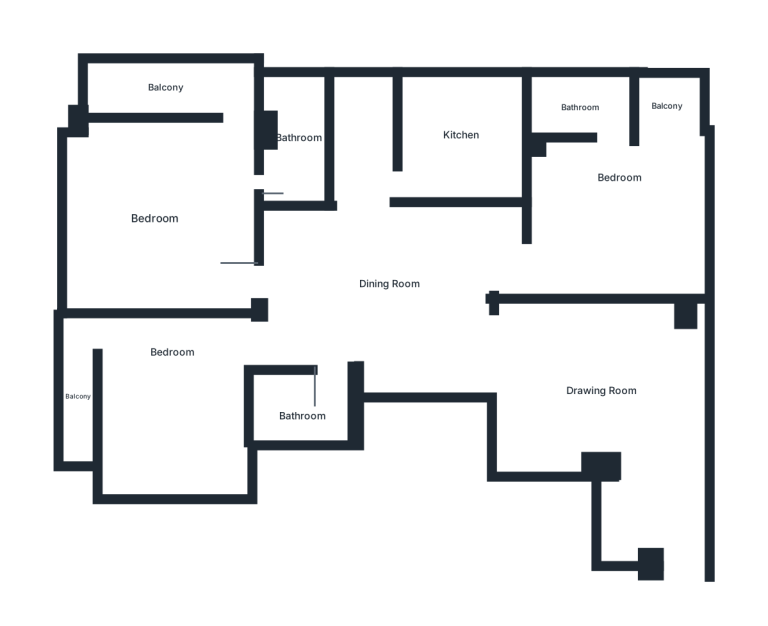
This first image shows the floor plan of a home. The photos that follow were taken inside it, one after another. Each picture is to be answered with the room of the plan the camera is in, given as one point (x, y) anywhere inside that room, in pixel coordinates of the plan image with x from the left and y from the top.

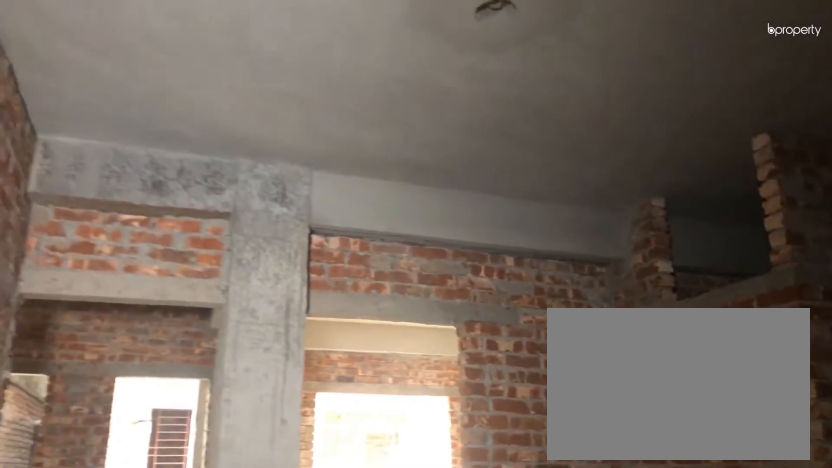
(390, 279)
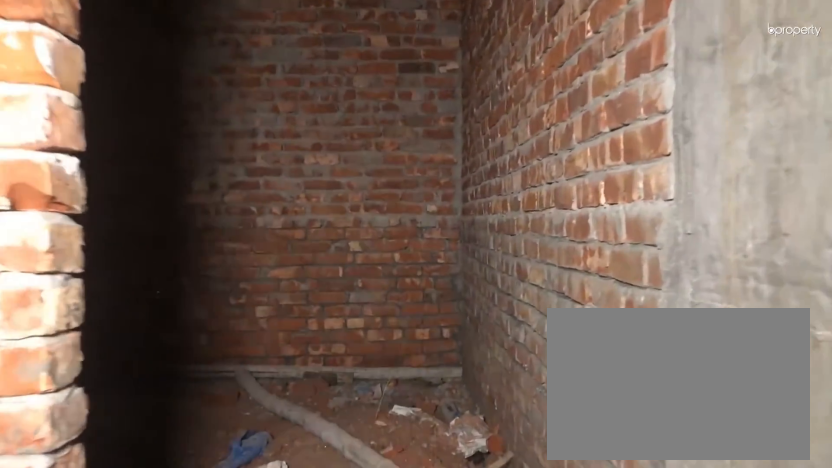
(612, 208)
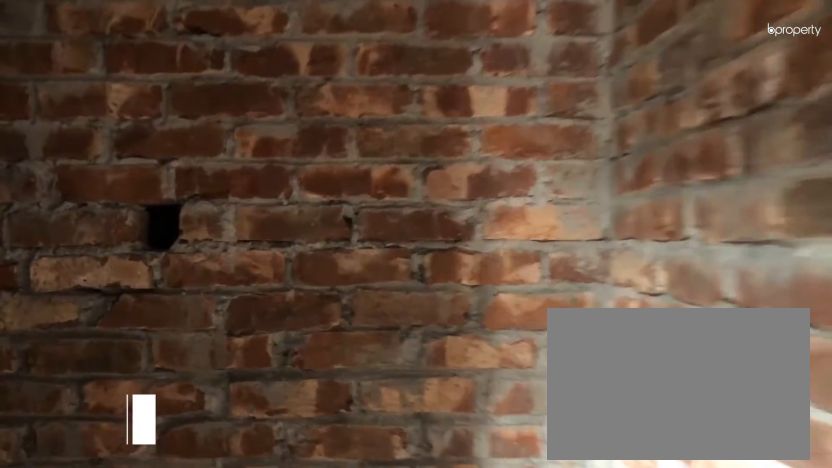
(294, 136)
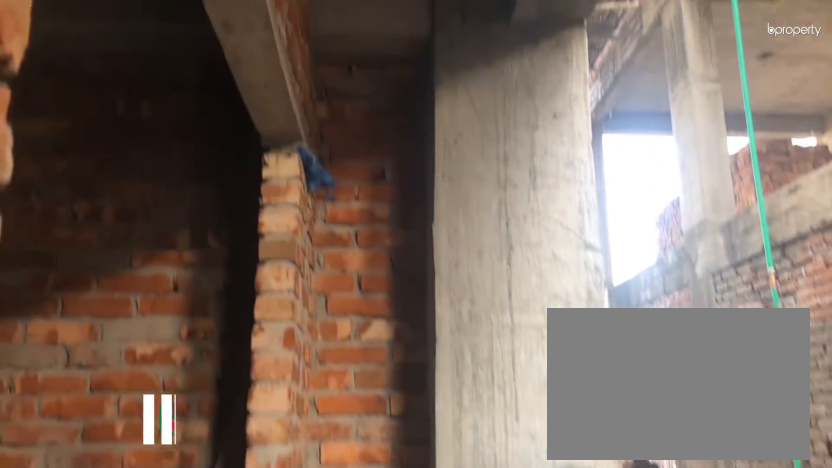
(82, 399)
